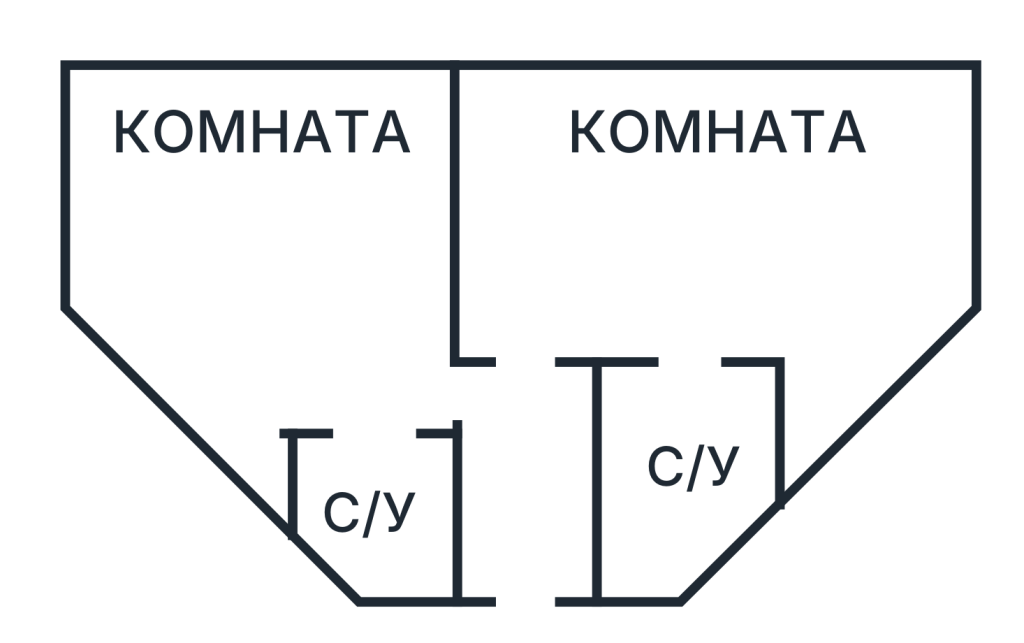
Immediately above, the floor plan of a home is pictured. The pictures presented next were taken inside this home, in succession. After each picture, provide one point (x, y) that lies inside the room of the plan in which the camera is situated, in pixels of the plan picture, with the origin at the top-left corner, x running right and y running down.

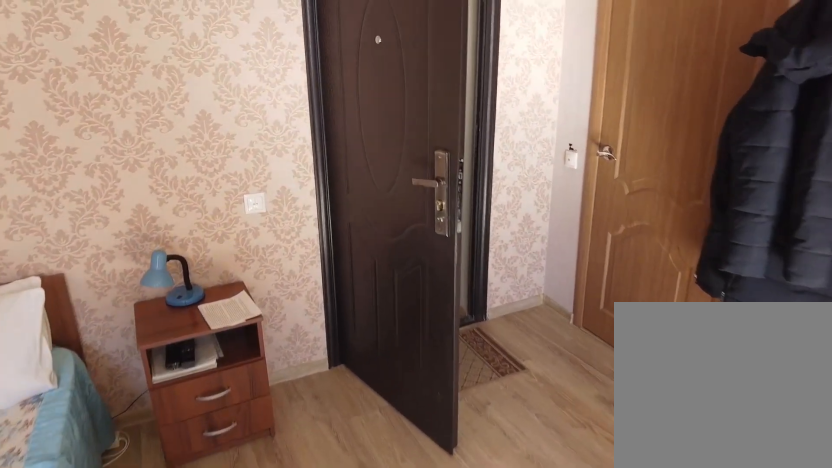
(405, 312)
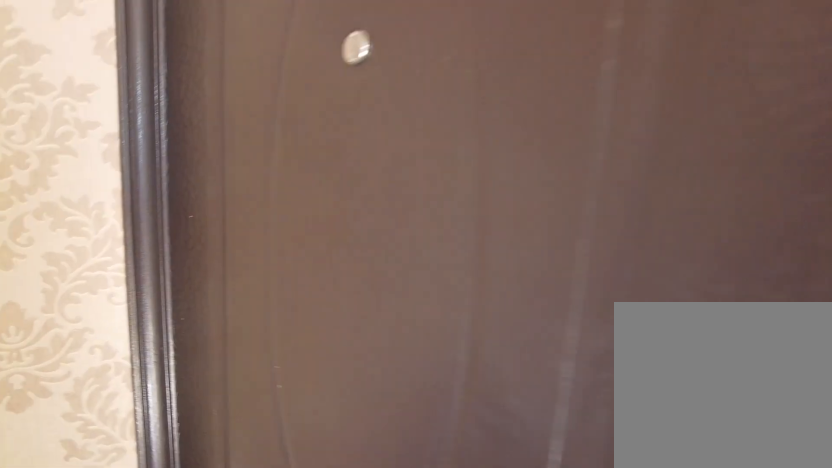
(428, 394)
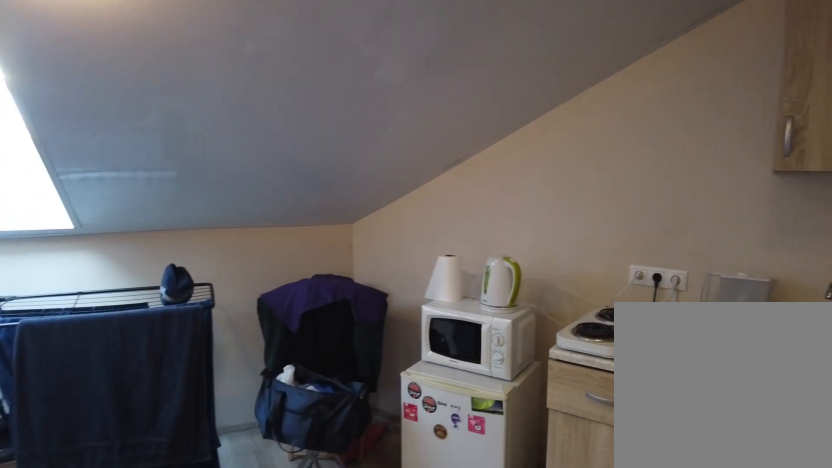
(575, 310)
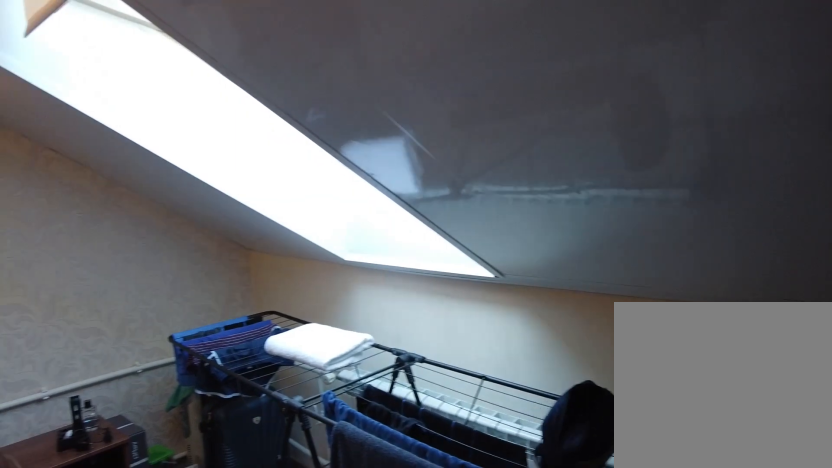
(575, 310)
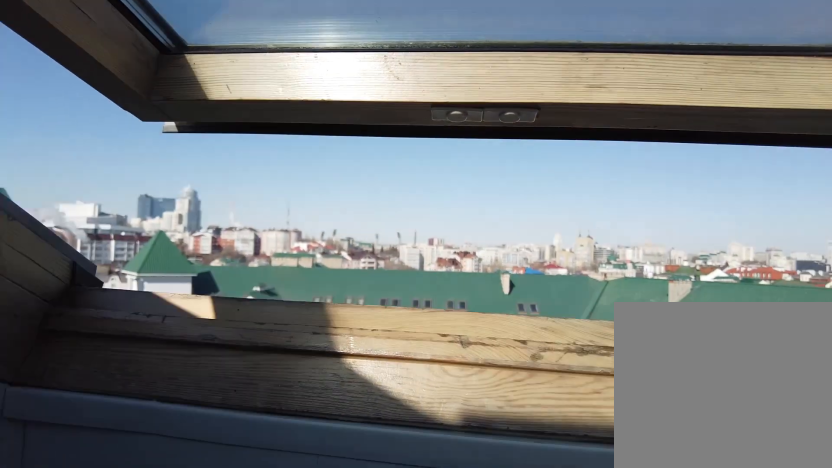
(925, 268)
